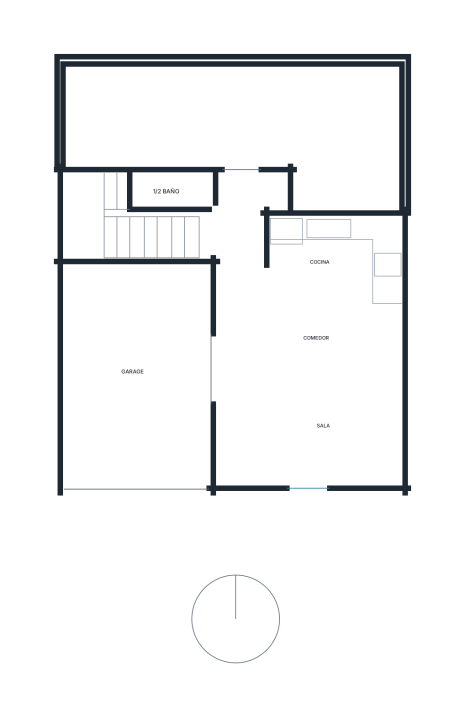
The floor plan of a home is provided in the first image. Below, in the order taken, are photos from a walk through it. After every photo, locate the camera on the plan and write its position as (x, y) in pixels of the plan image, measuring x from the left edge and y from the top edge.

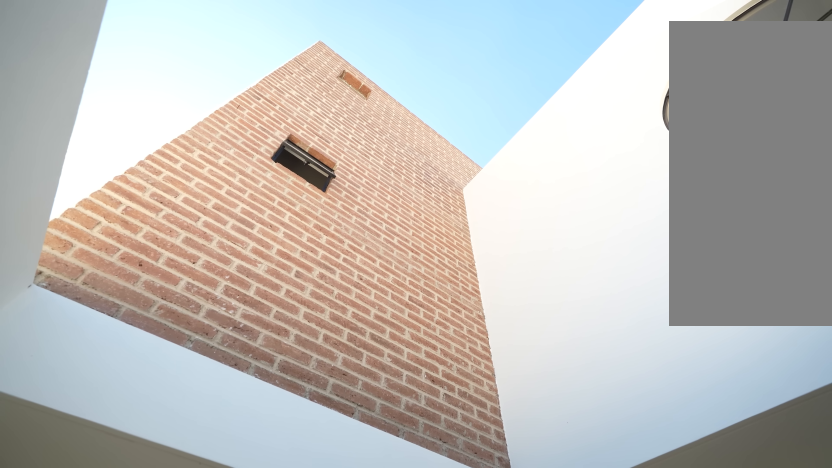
(182, 447)
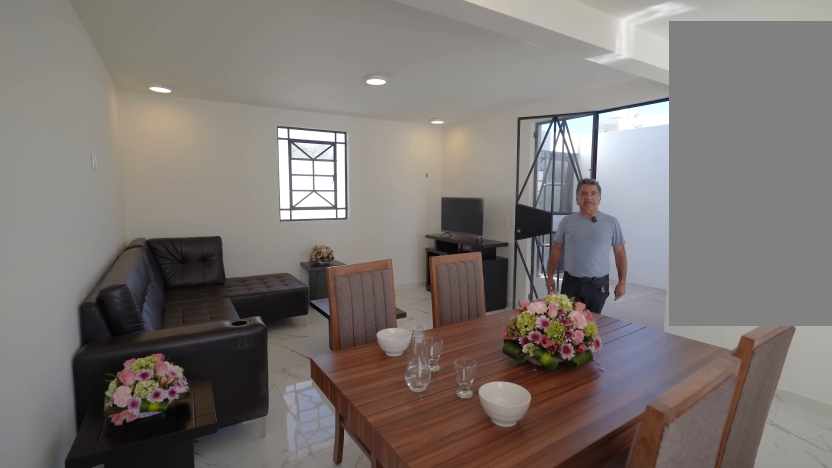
(363, 292)
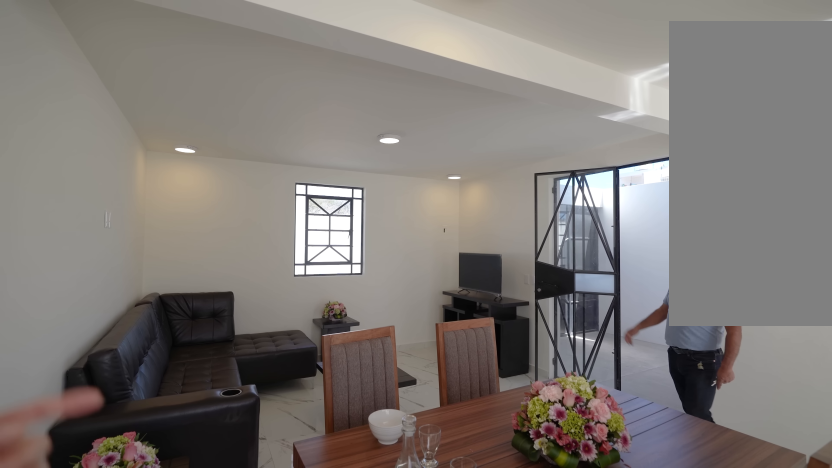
(363, 292)
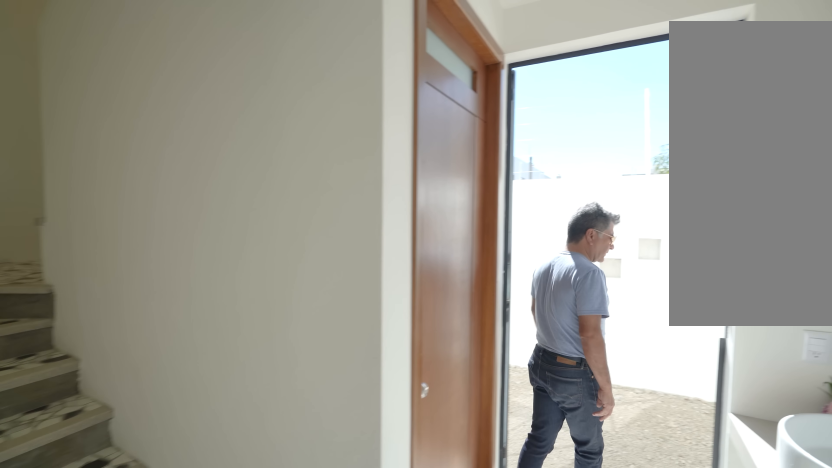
(233, 237)
